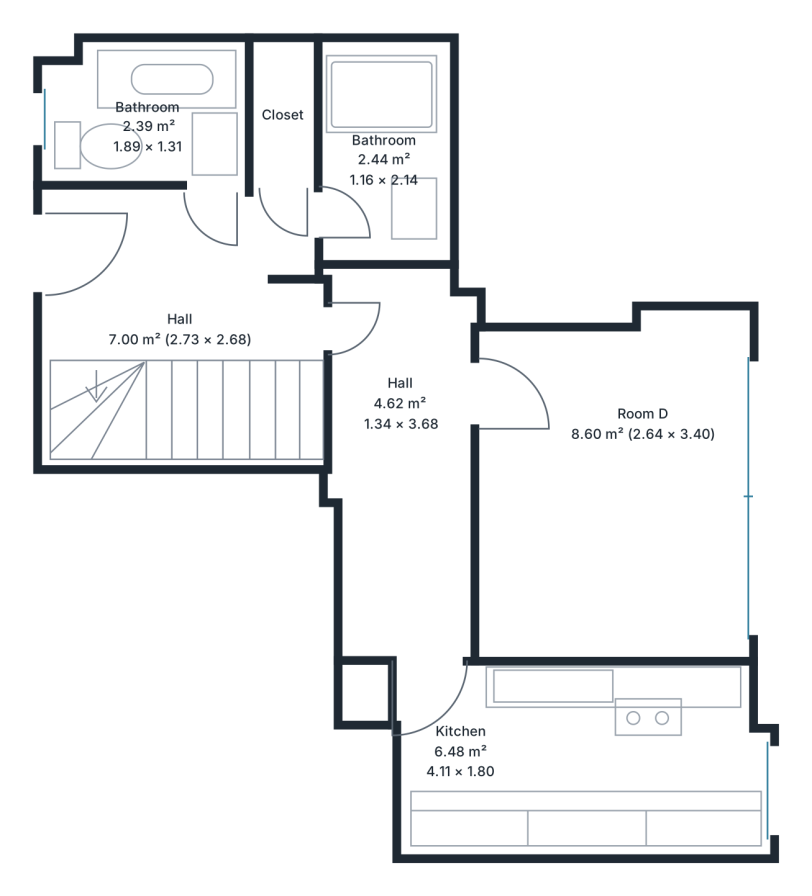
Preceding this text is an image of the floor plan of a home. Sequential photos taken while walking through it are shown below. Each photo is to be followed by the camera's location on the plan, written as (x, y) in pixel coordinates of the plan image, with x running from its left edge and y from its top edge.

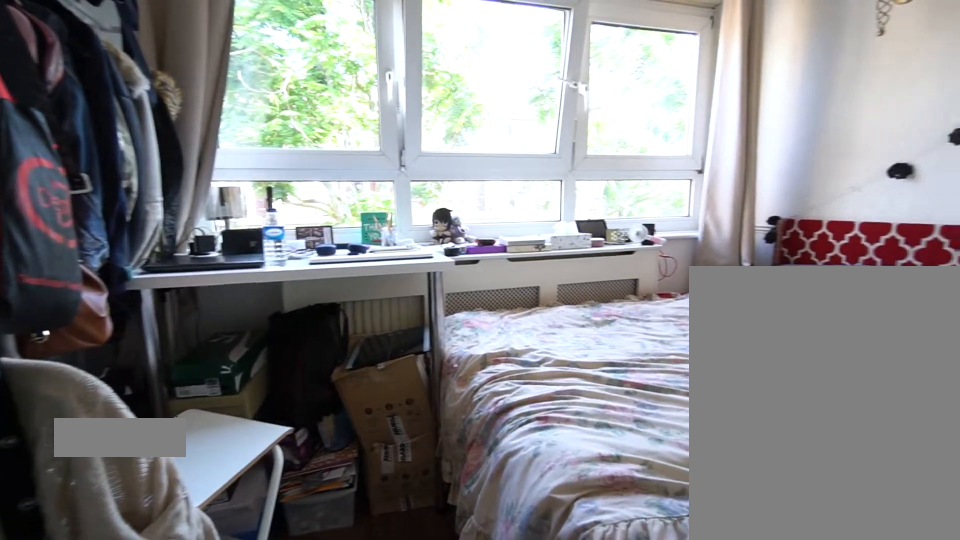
(545, 405)
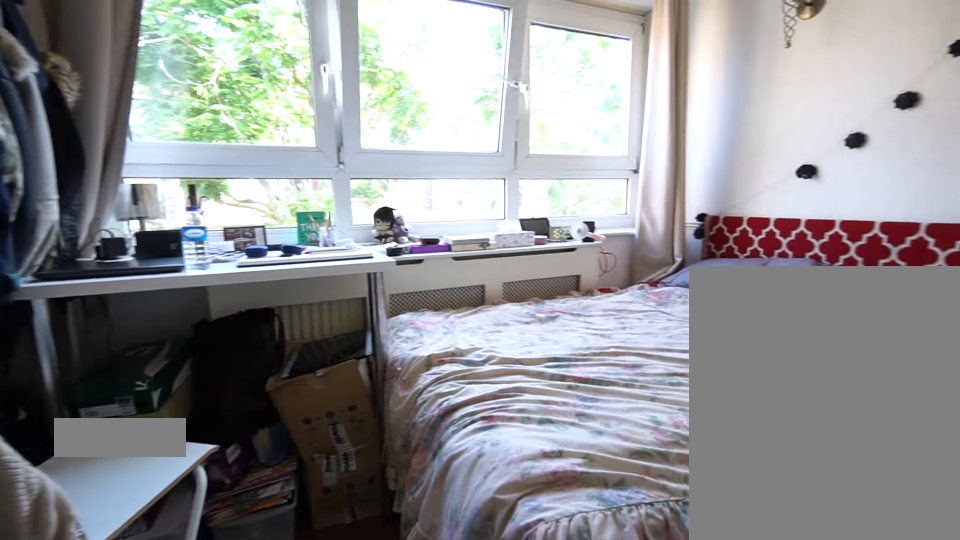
(557, 411)
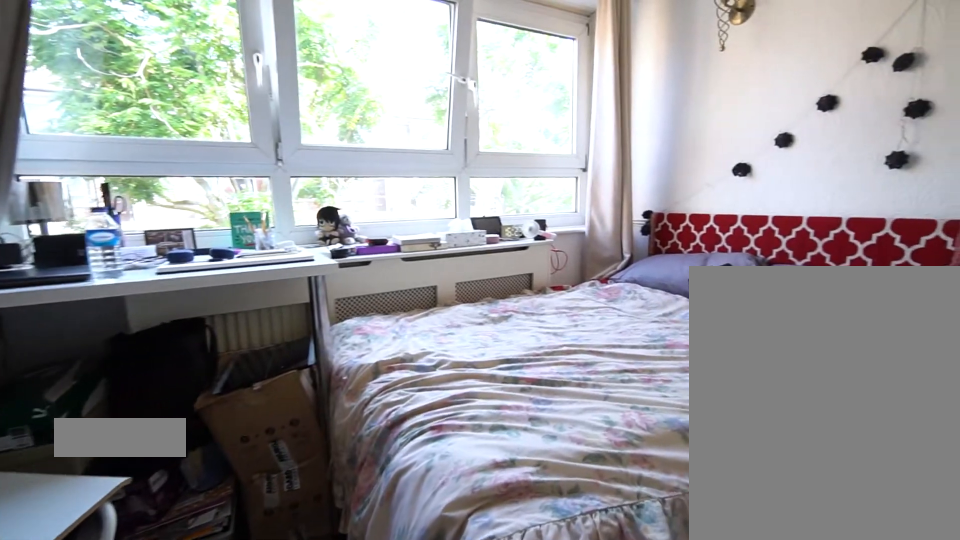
(568, 416)
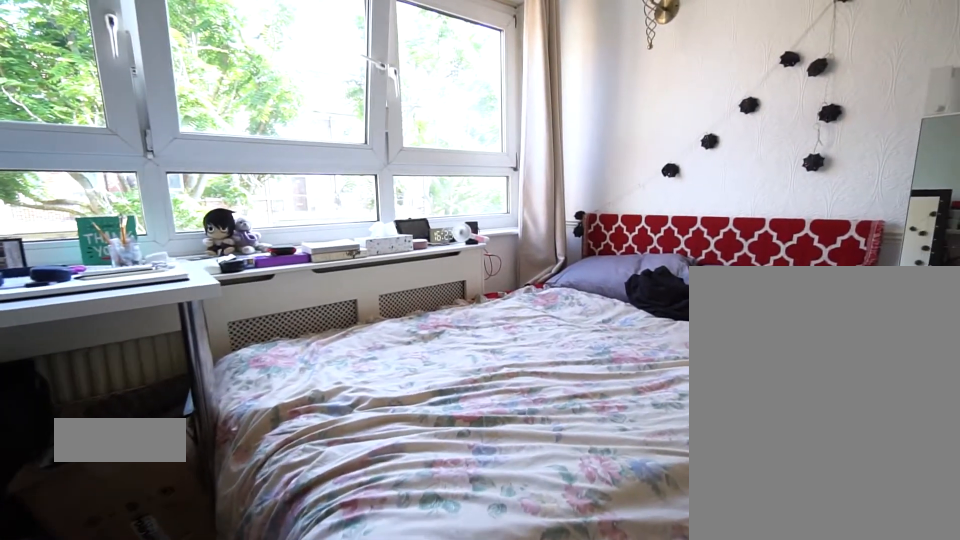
(593, 425)
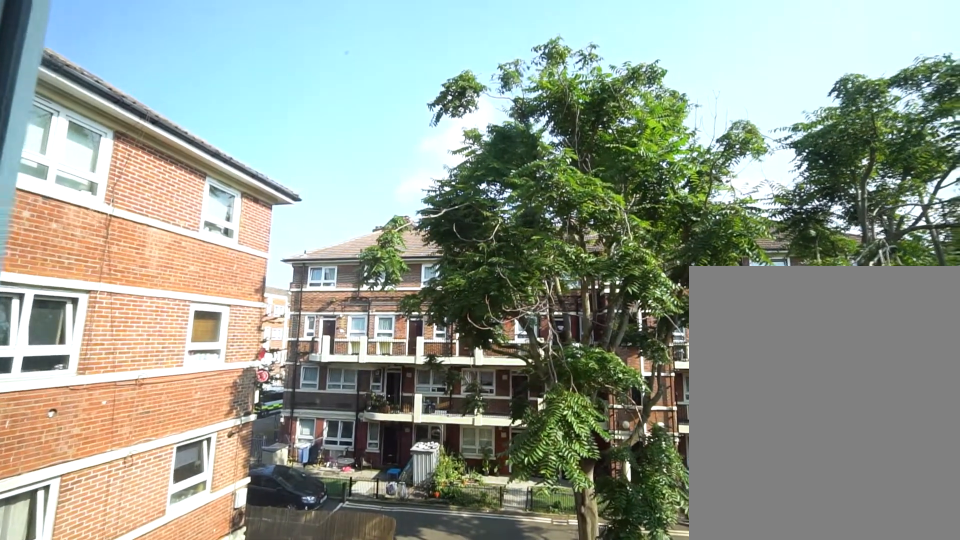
(726, 427)
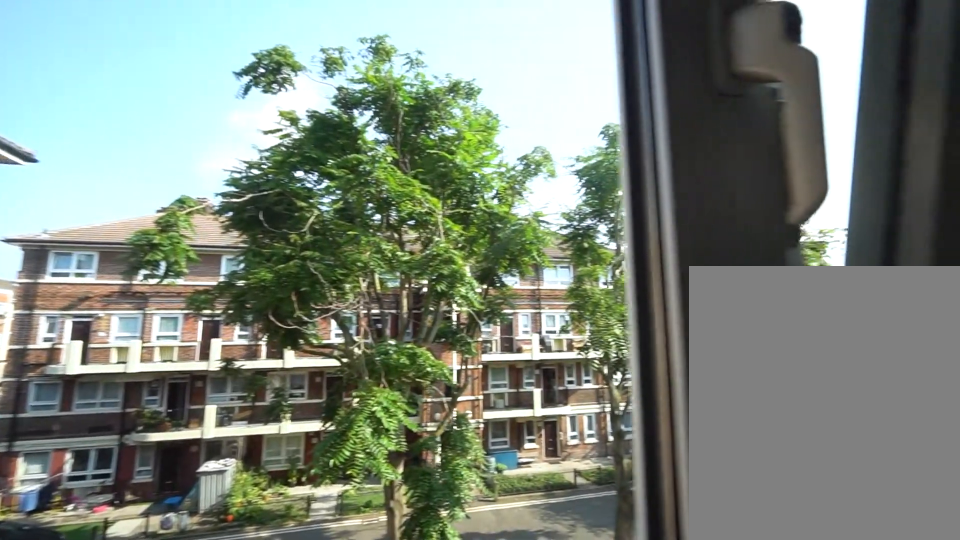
(726, 427)
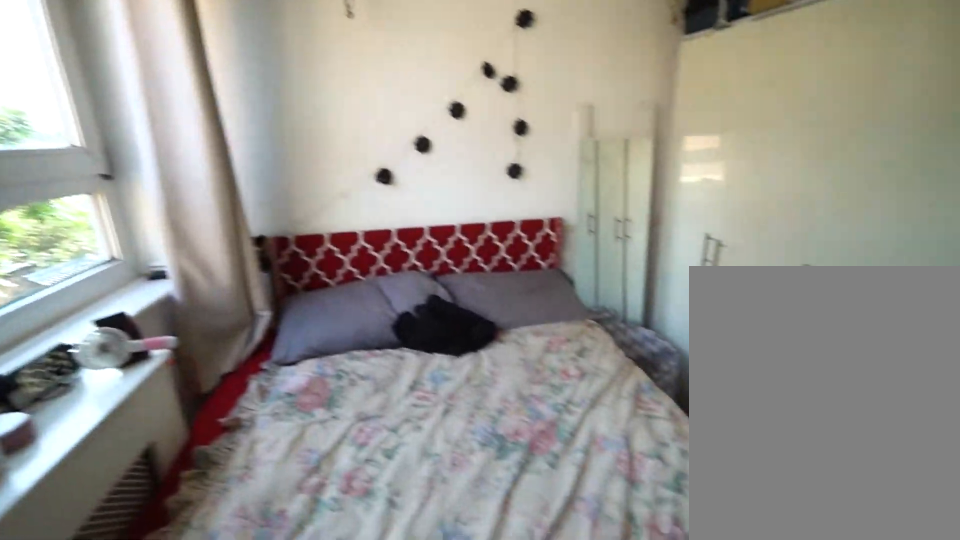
(726, 427)
